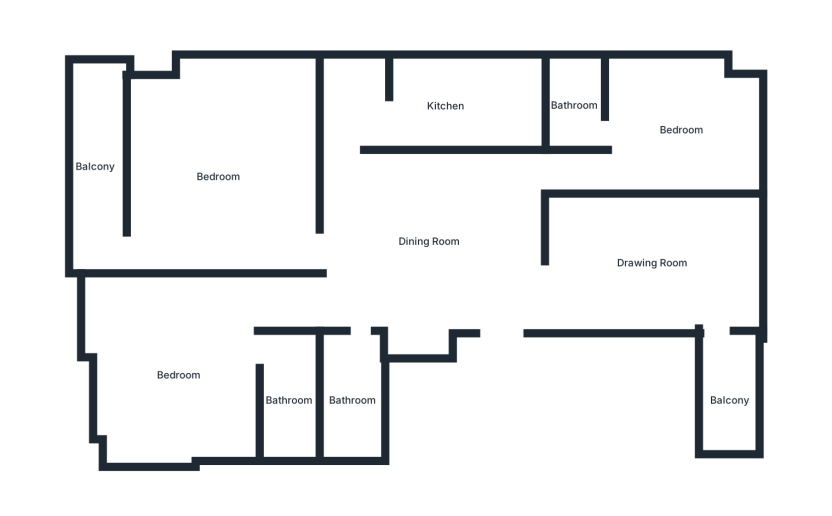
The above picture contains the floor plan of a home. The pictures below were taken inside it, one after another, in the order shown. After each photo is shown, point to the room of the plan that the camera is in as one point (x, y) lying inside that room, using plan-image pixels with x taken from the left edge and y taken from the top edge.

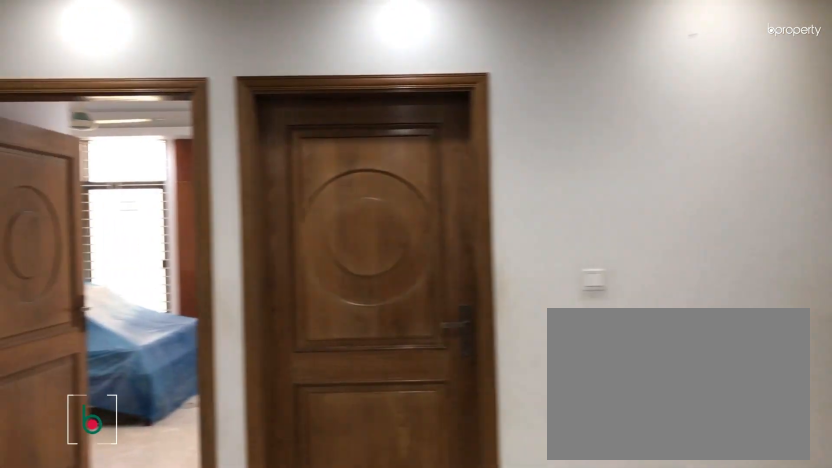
(431, 242)
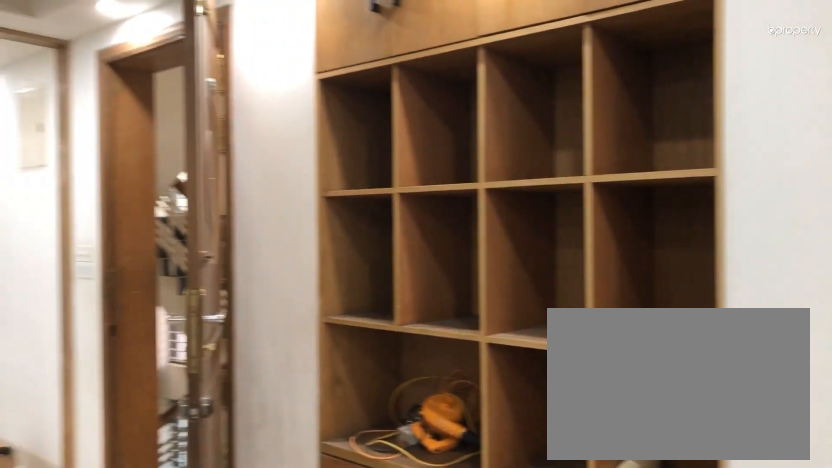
(431, 242)
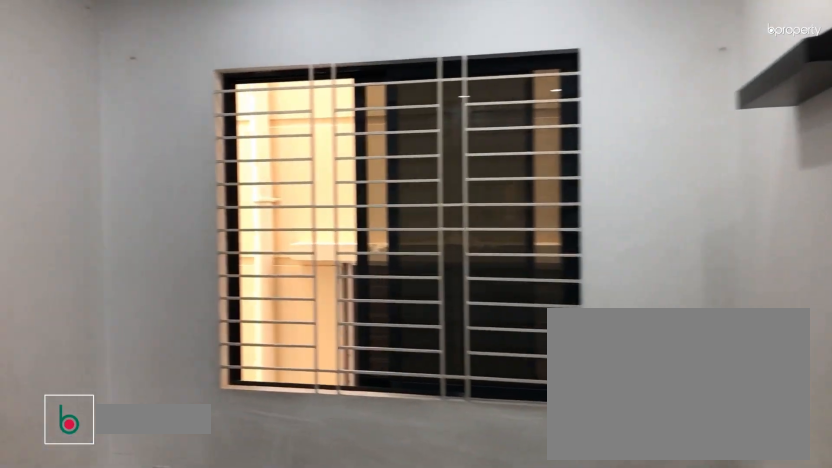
(684, 130)
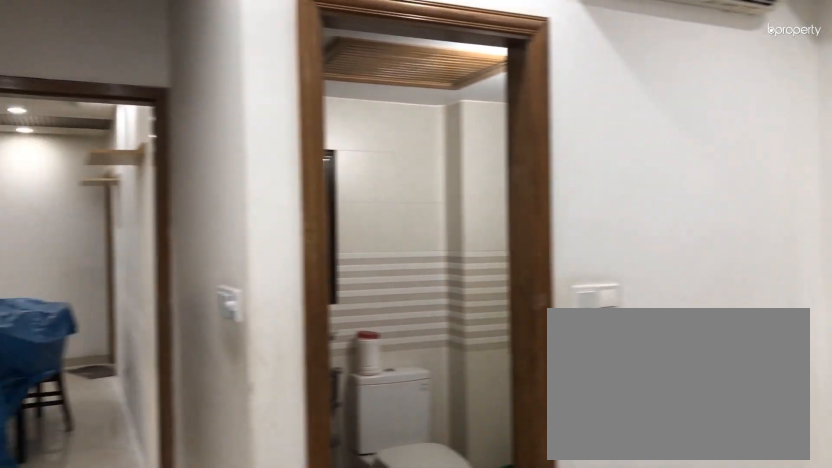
(684, 130)
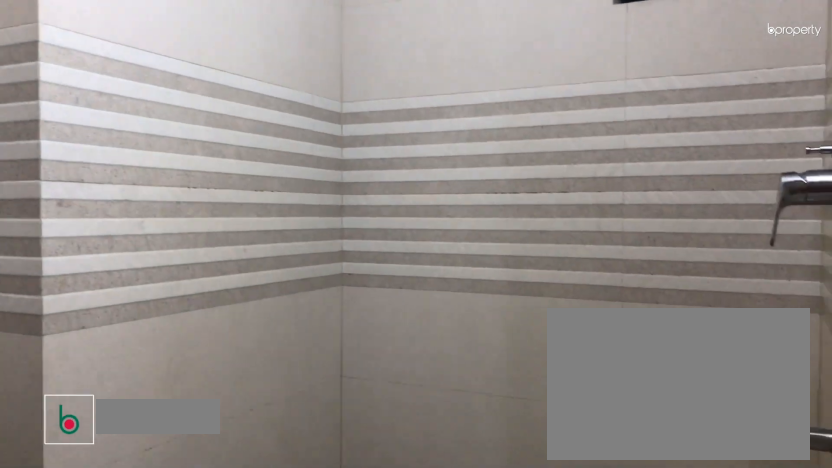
(574, 104)
